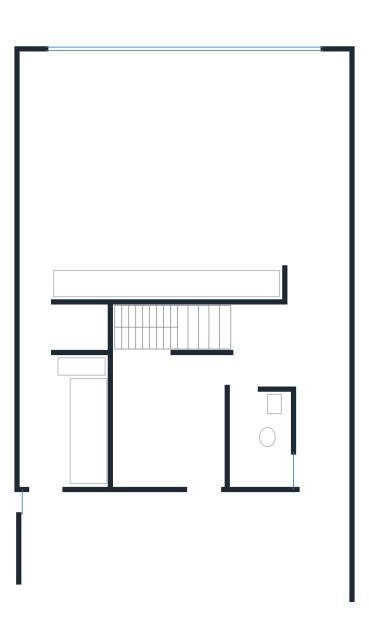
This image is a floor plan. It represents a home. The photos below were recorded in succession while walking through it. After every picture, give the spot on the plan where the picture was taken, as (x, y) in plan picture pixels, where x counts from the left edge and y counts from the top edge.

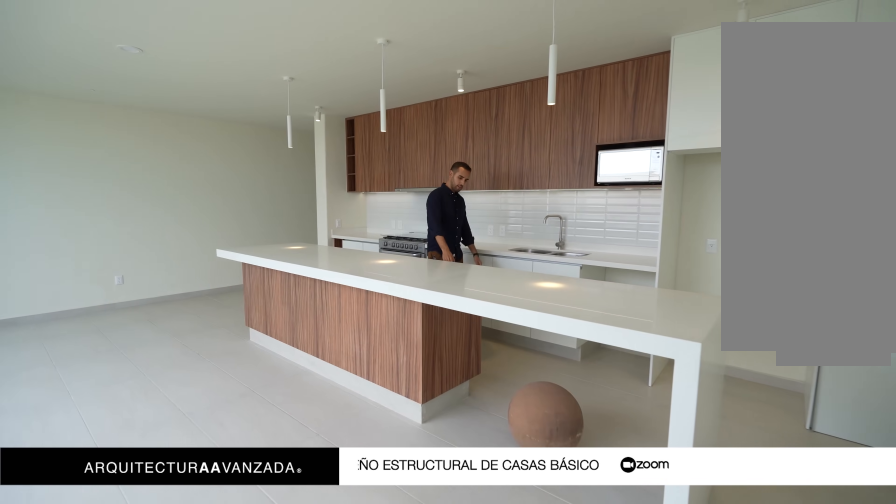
(45, 171)
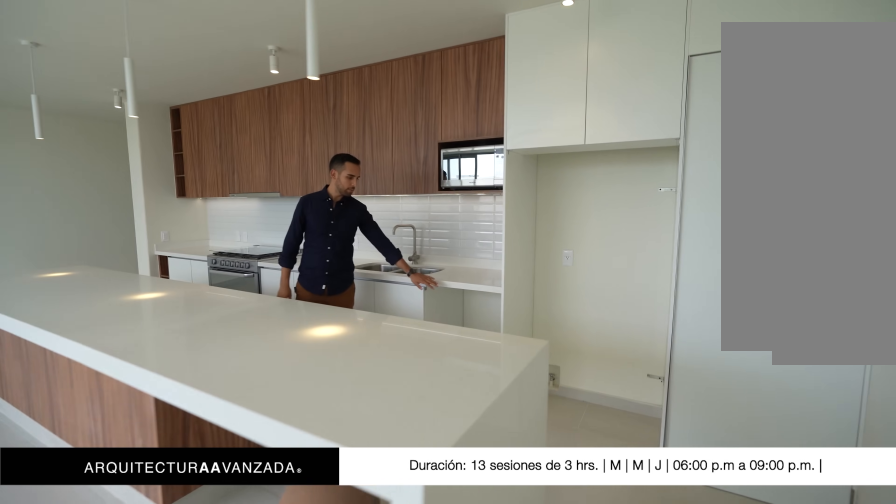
(43, 151)
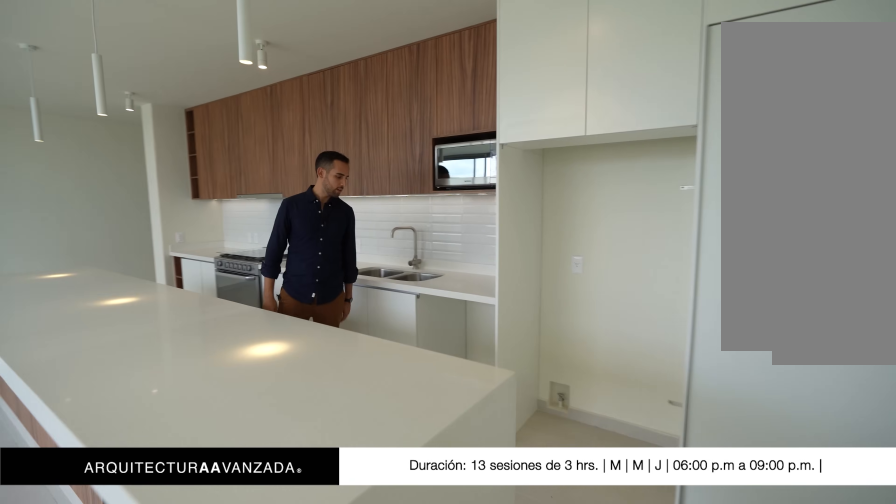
(43, 151)
